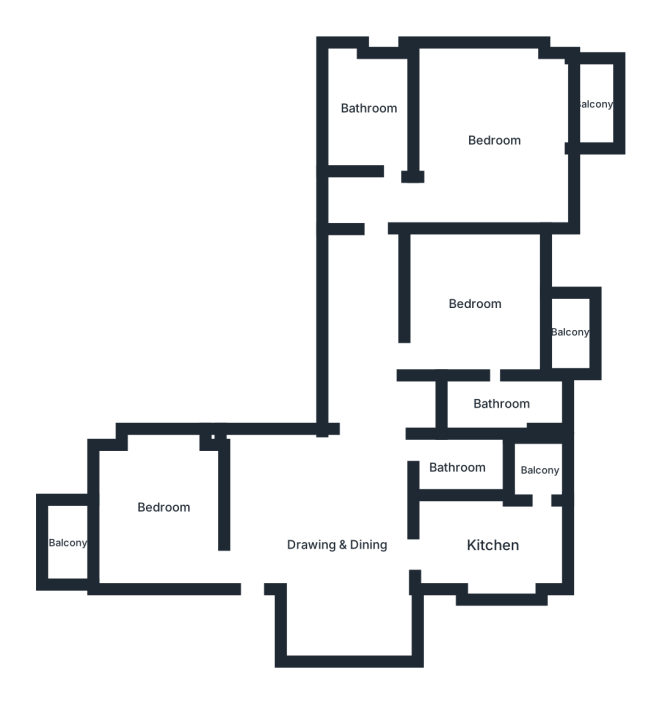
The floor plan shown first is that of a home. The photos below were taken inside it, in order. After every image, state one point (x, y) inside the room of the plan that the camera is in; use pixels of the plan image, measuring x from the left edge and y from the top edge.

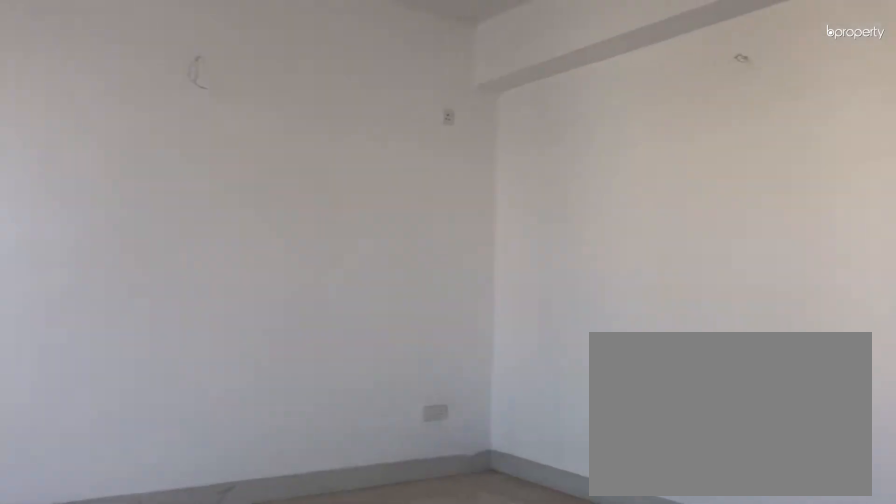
(339, 539)
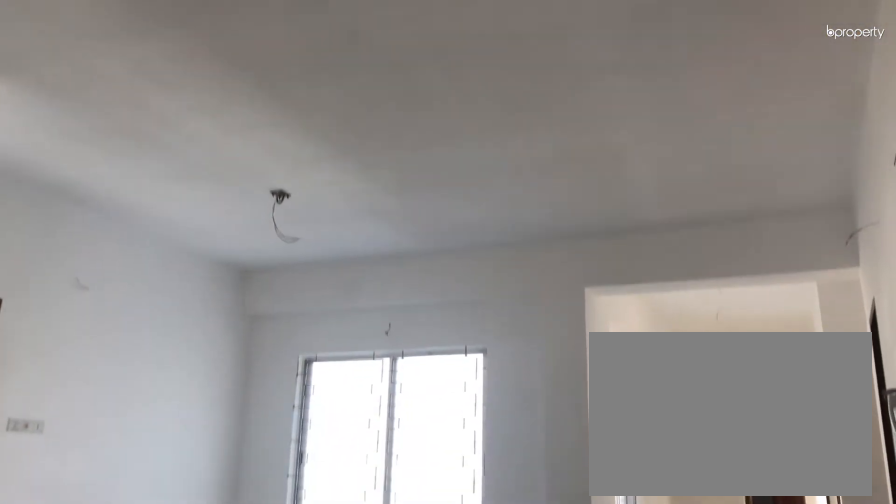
(338, 541)
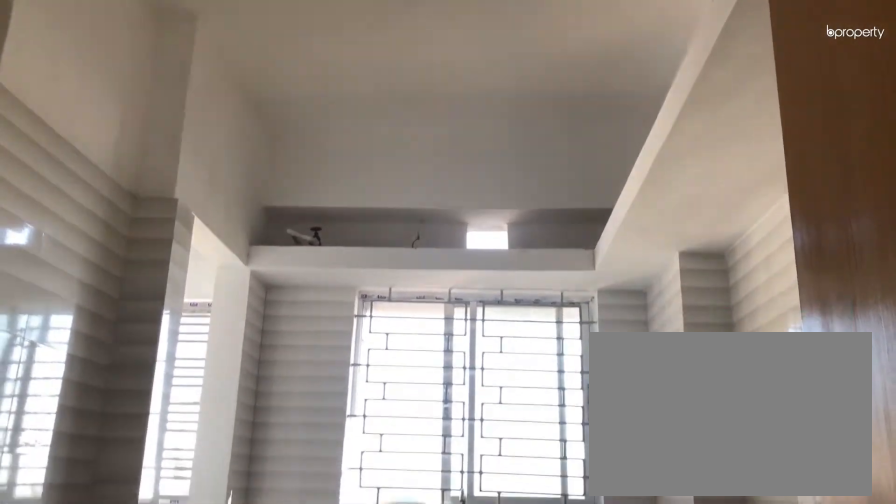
(493, 545)
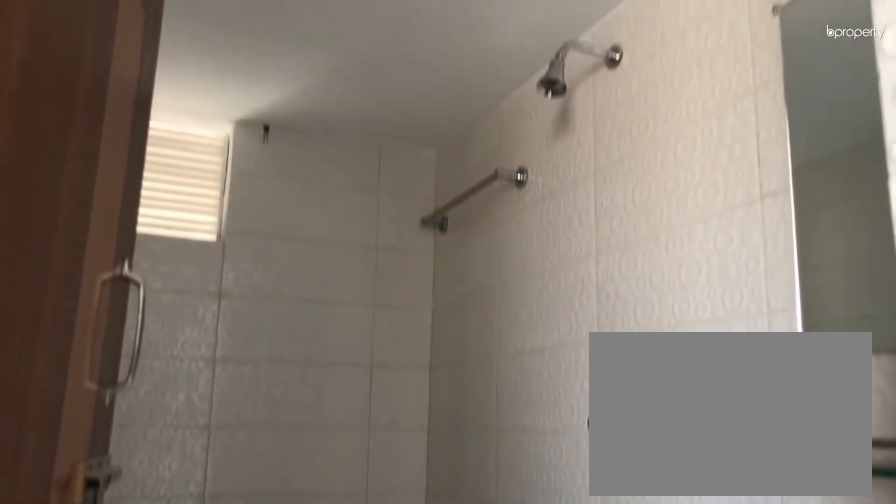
(459, 466)
